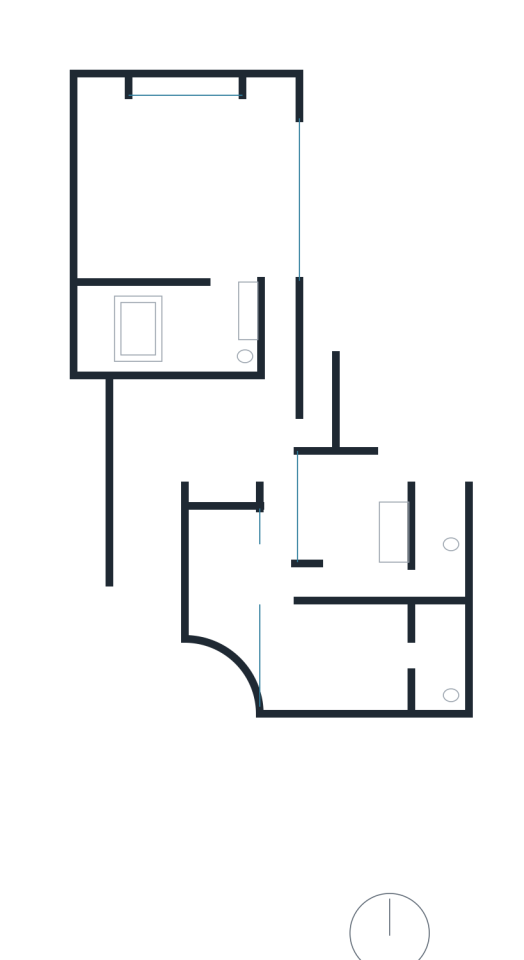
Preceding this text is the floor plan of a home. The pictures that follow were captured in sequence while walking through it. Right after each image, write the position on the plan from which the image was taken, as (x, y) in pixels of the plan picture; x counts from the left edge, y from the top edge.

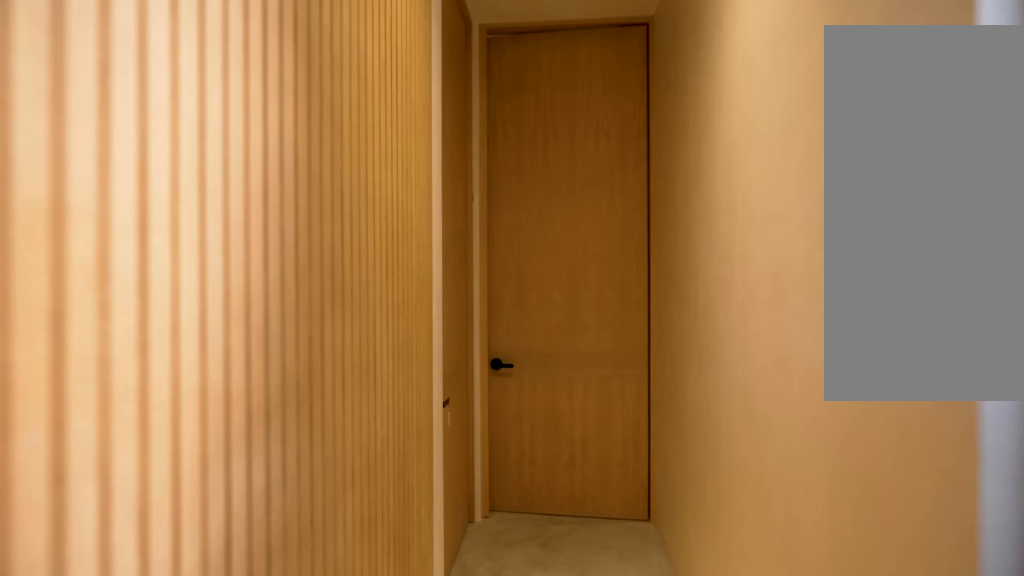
(278, 442)
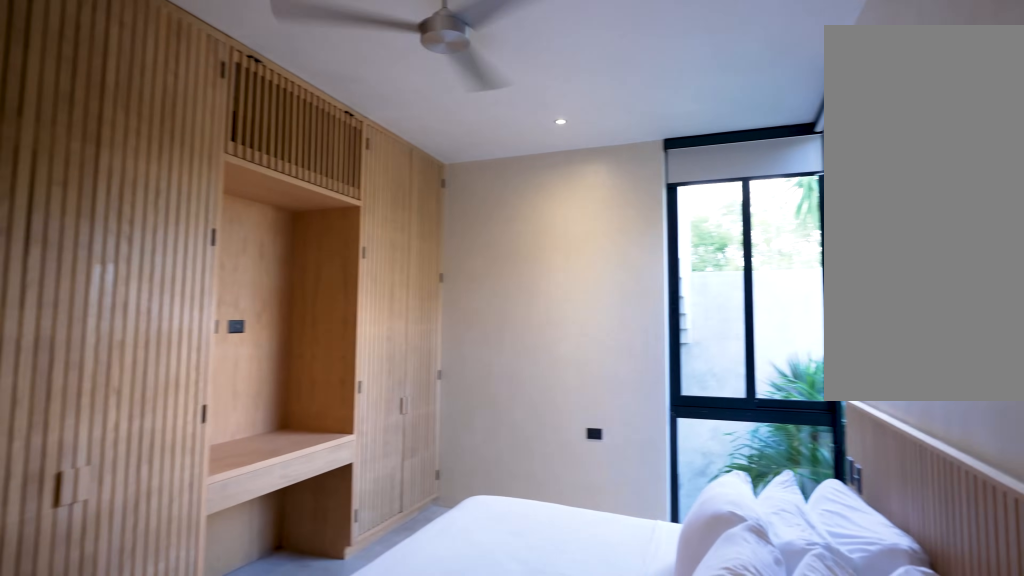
(280, 597)
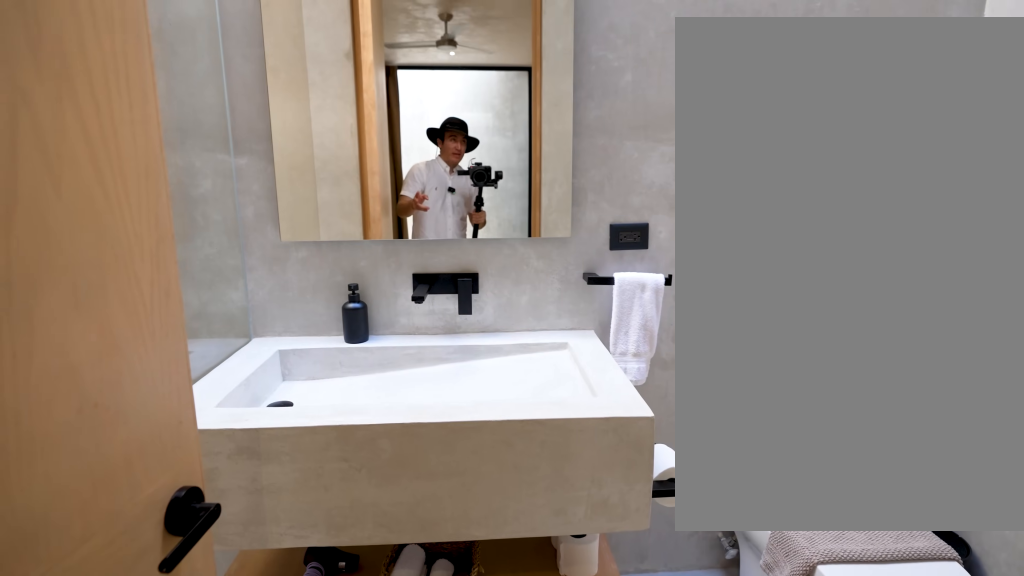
(409, 660)
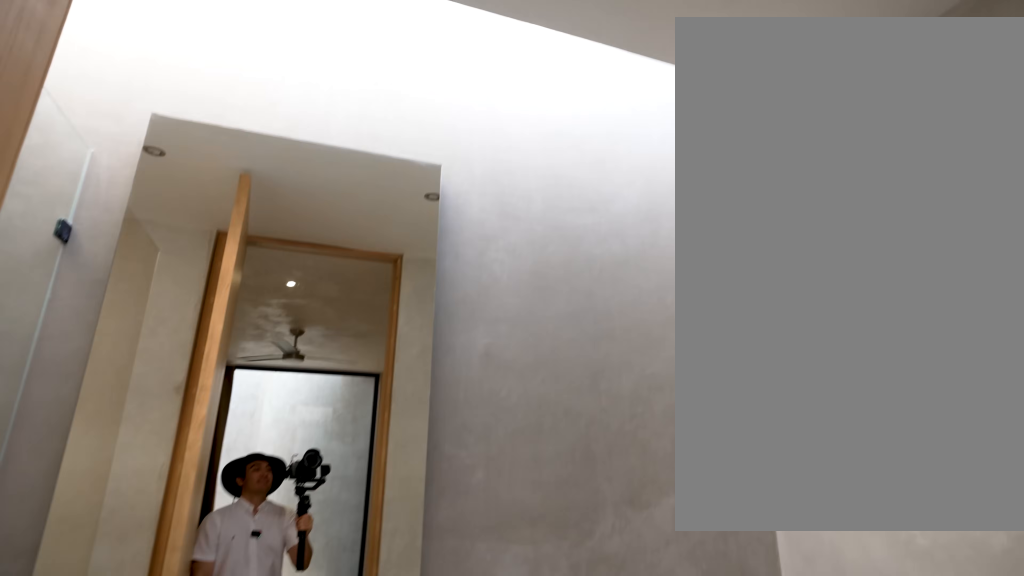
(417, 654)
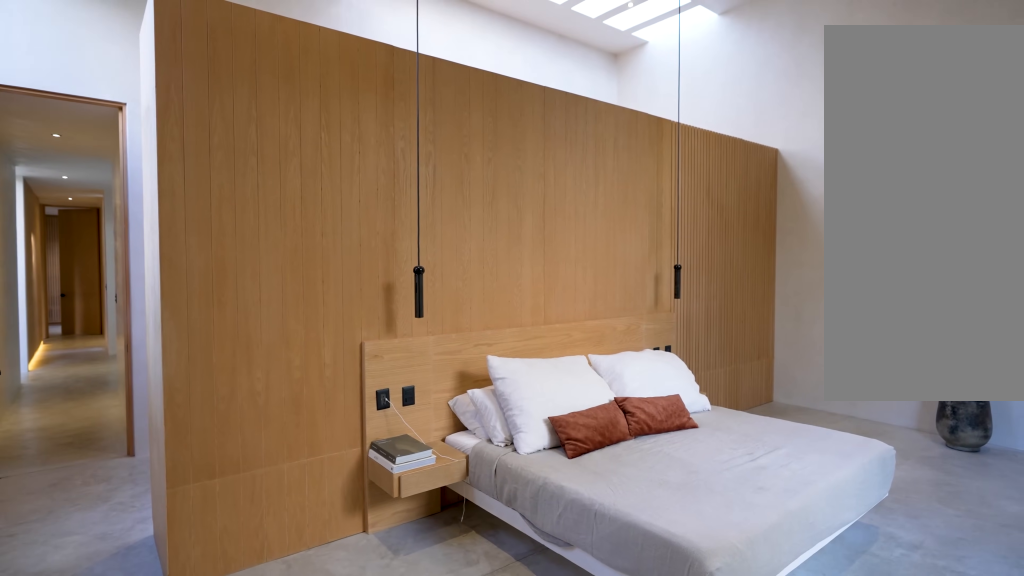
(268, 115)
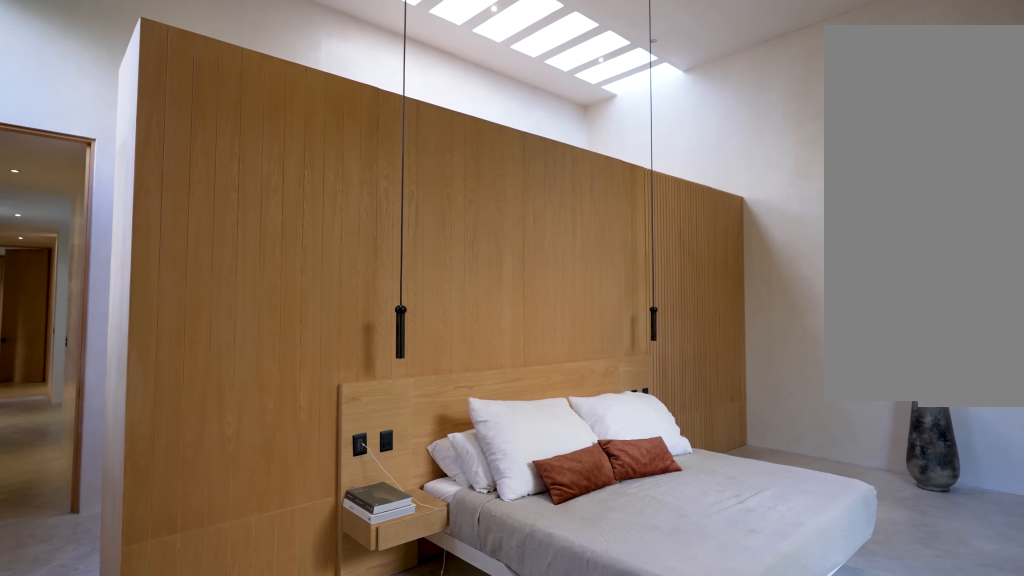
(273, 115)
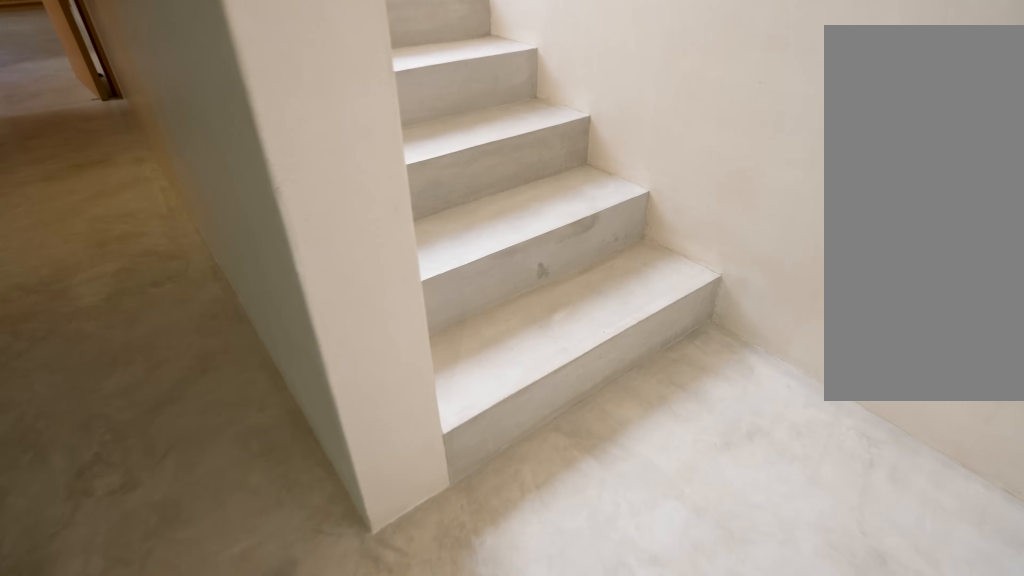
(303, 440)
